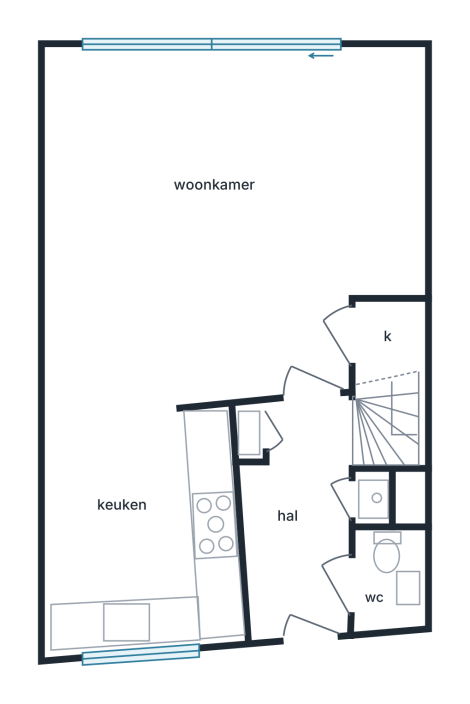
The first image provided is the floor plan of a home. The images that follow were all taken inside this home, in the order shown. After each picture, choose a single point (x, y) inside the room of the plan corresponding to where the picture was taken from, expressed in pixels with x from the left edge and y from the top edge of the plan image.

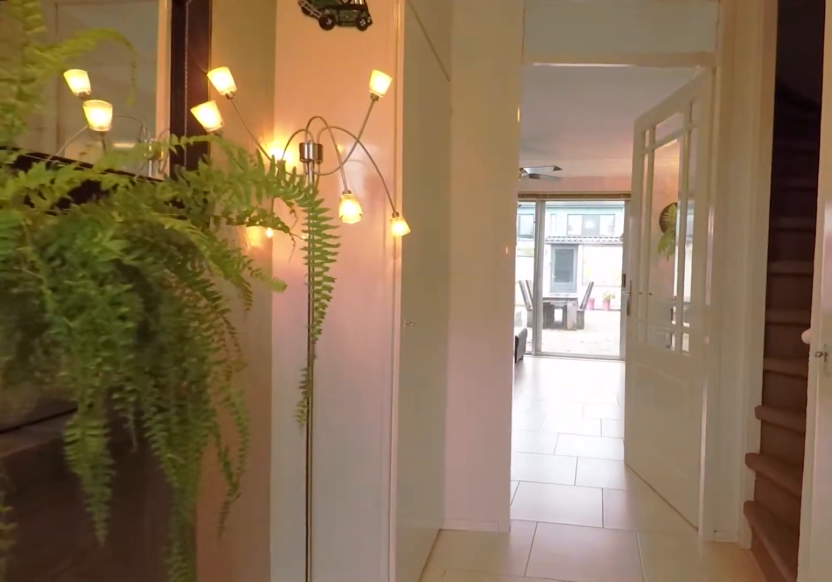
(301, 519)
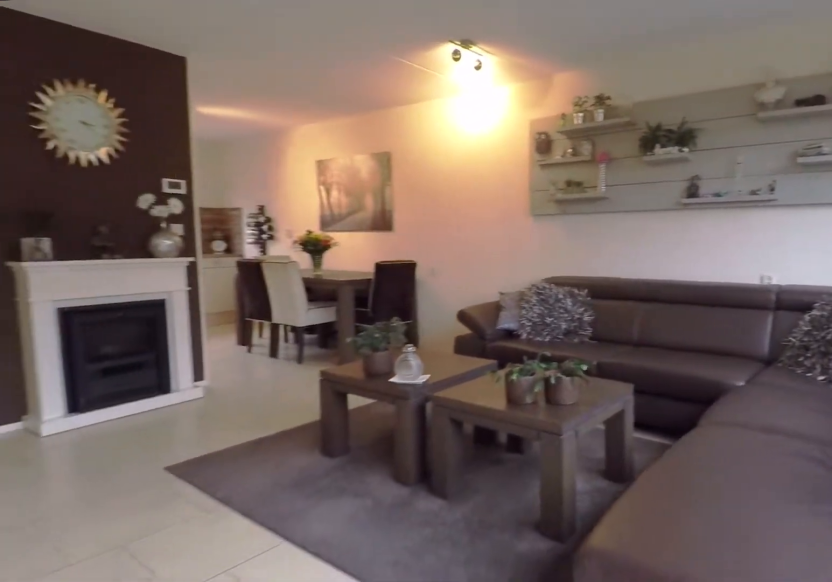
(241, 262)
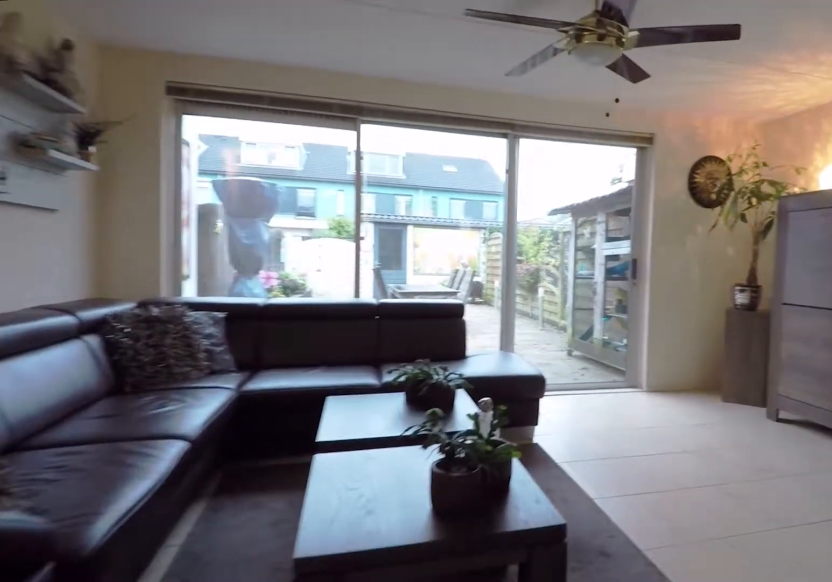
(241, 262)
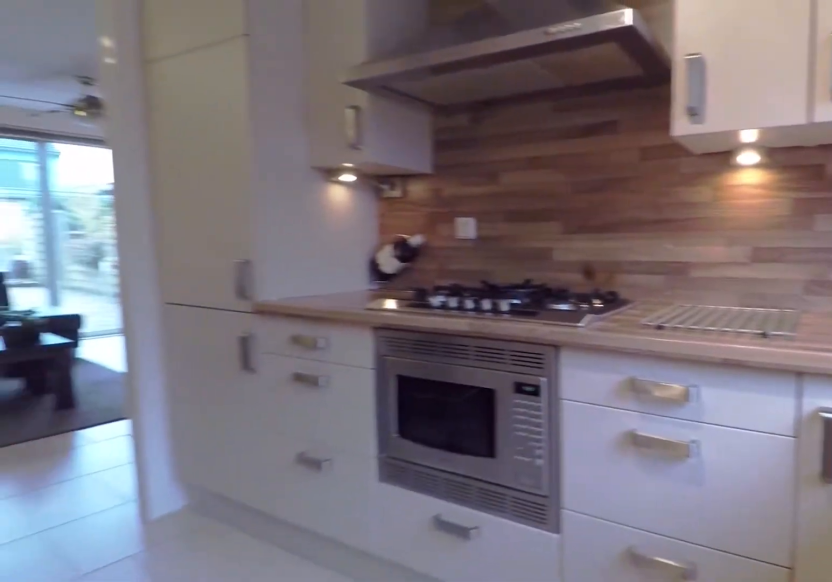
(142, 531)
